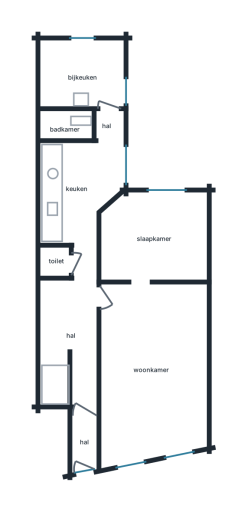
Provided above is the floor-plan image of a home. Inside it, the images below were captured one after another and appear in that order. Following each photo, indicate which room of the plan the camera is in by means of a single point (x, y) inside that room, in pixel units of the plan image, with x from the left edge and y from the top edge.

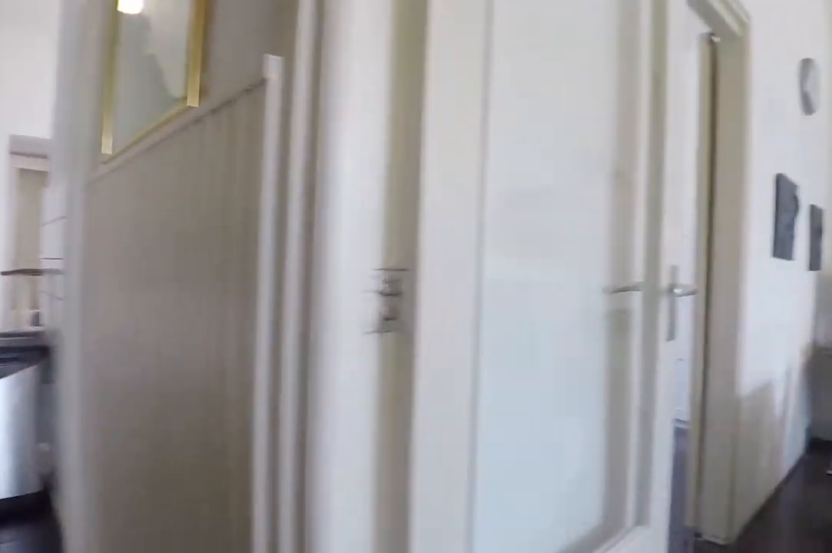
(76, 346)
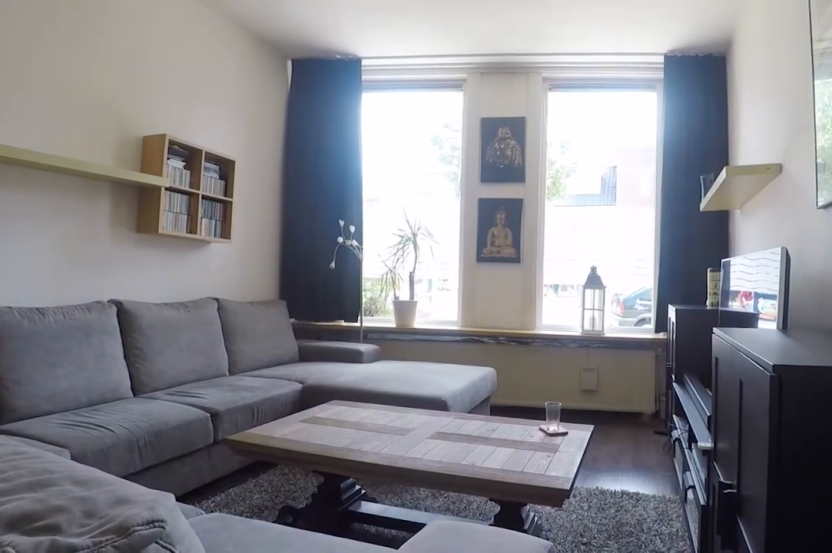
(205, 365)
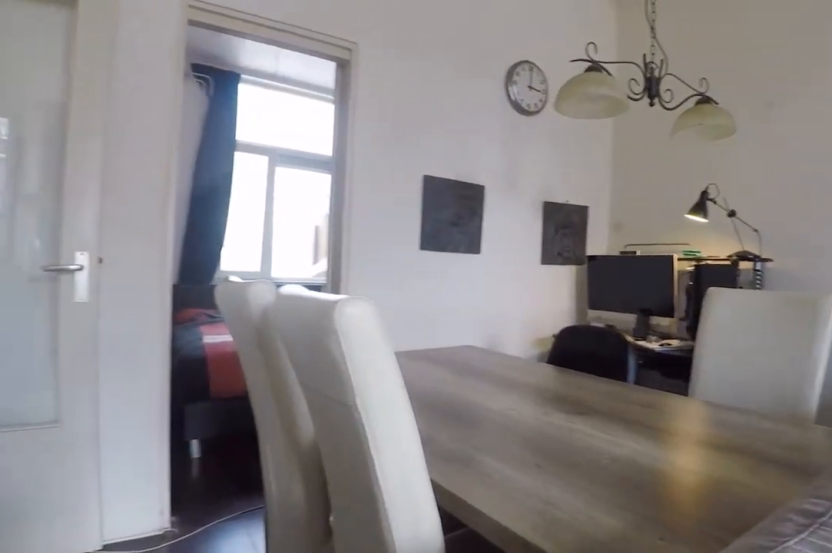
(205, 365)
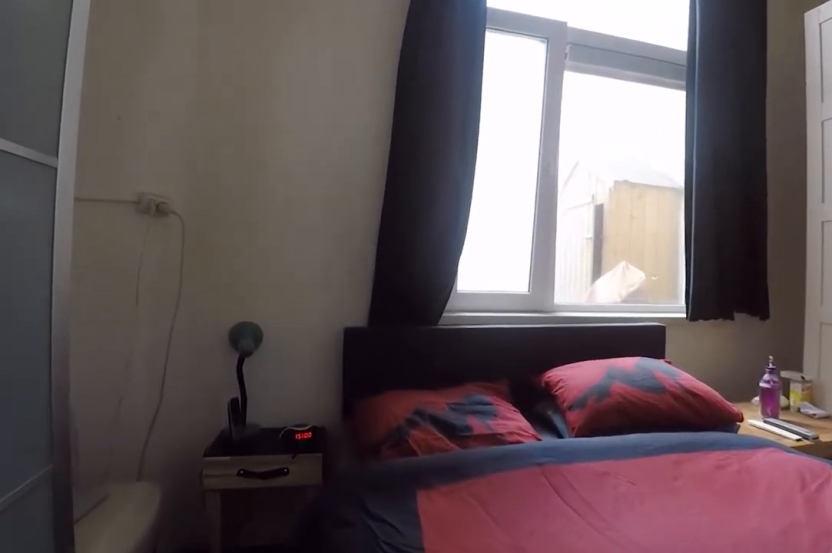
(155, 238)
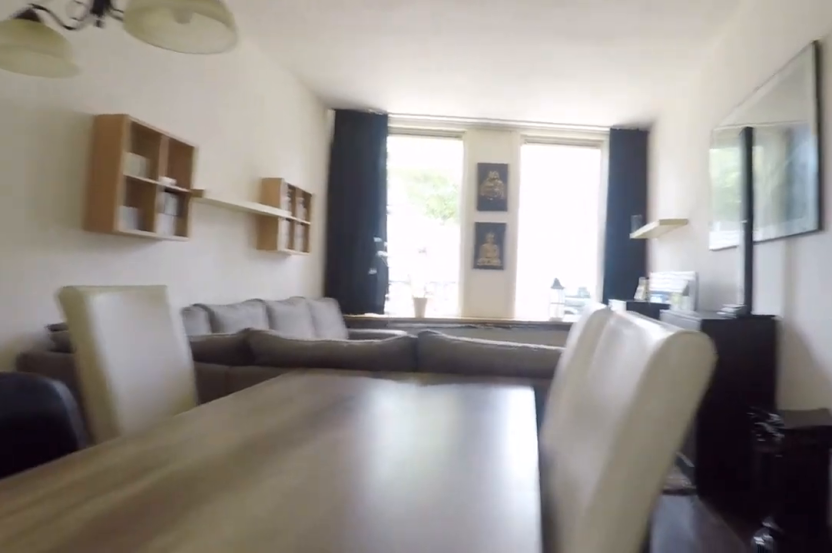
(205, 370)
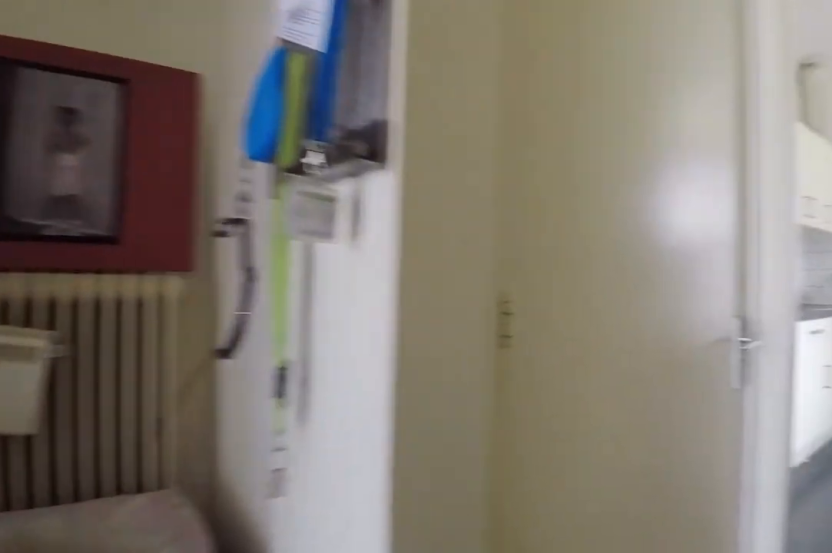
(76, 346)
